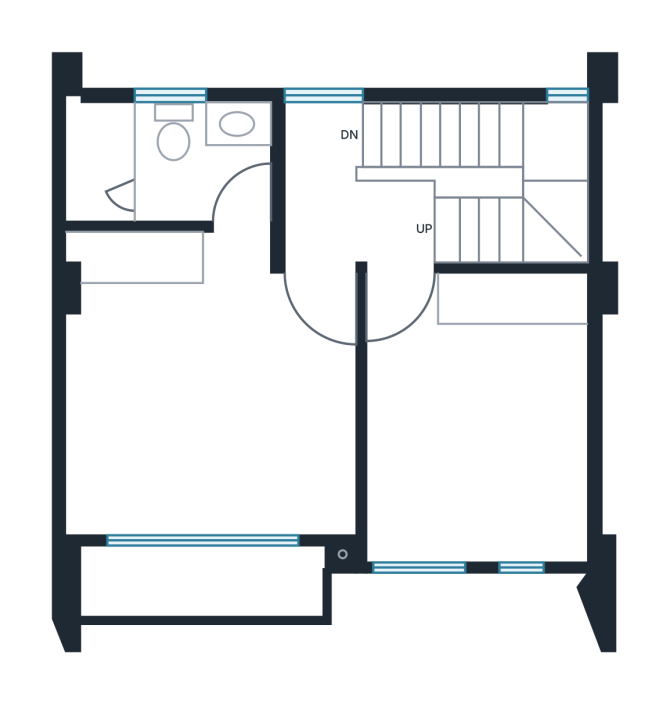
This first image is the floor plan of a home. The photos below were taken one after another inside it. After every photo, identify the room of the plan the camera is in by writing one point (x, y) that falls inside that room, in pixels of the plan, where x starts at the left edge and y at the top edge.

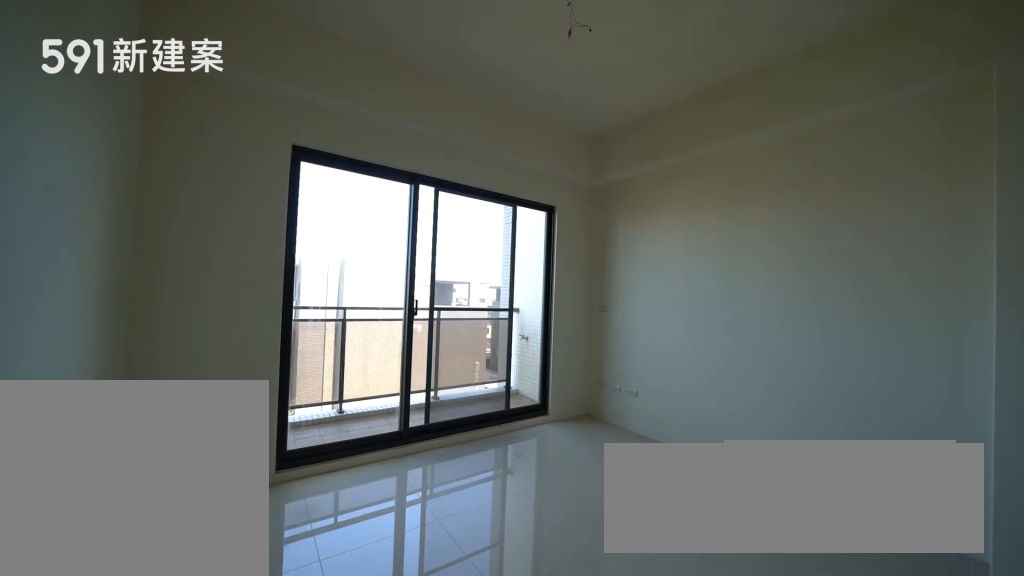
(202, 390)
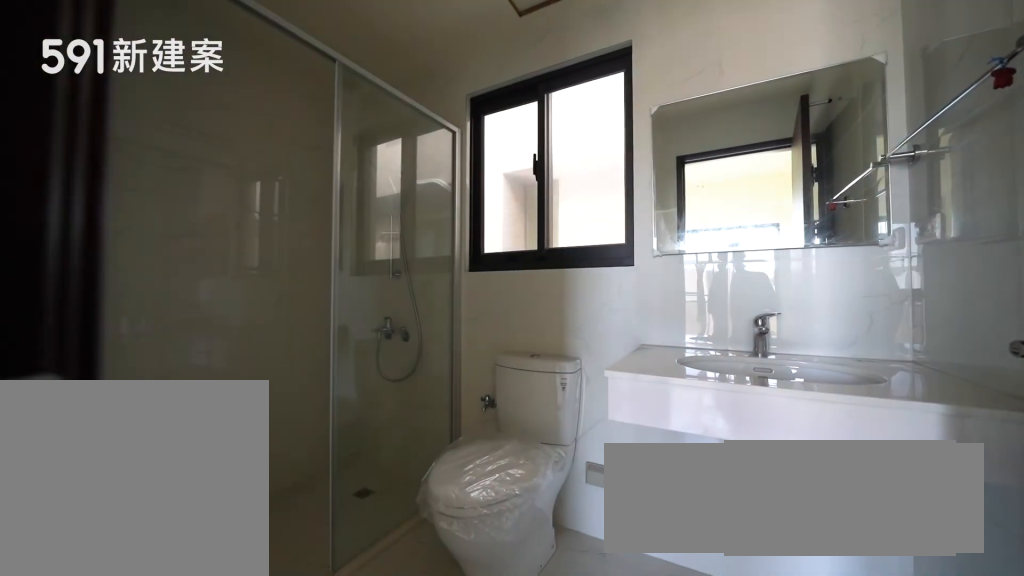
(166, 157)
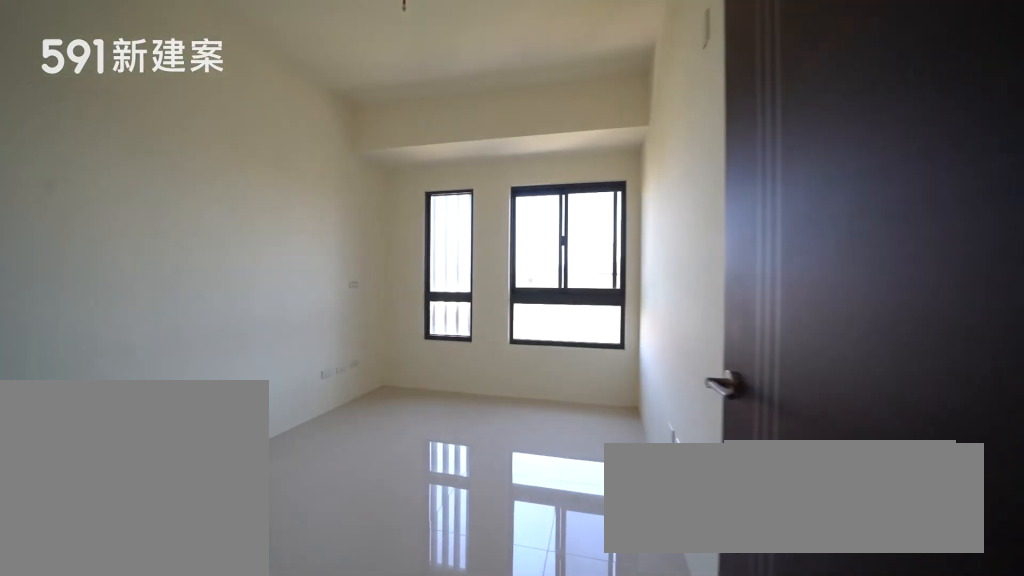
(479, 419)
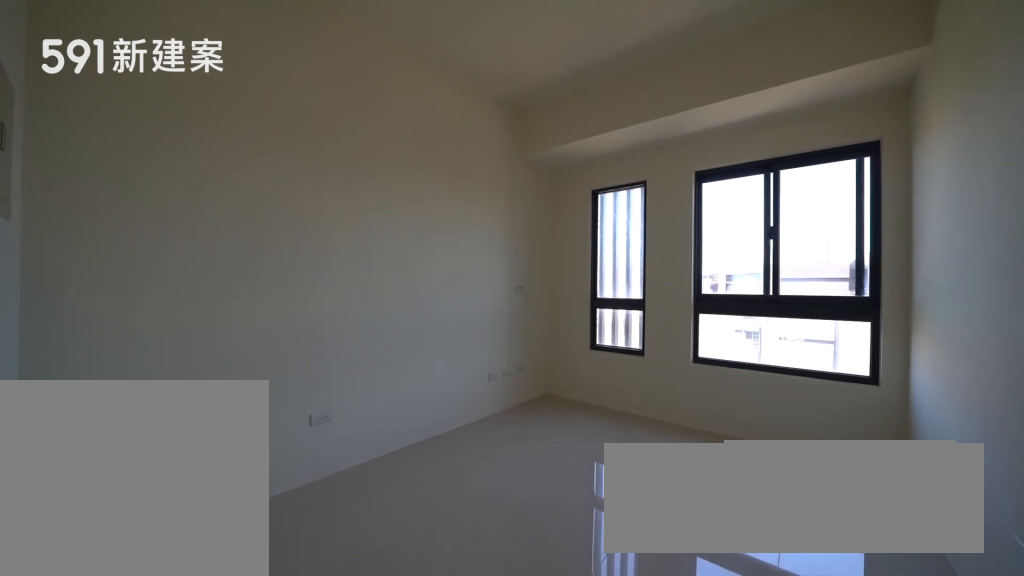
(479, 419)
